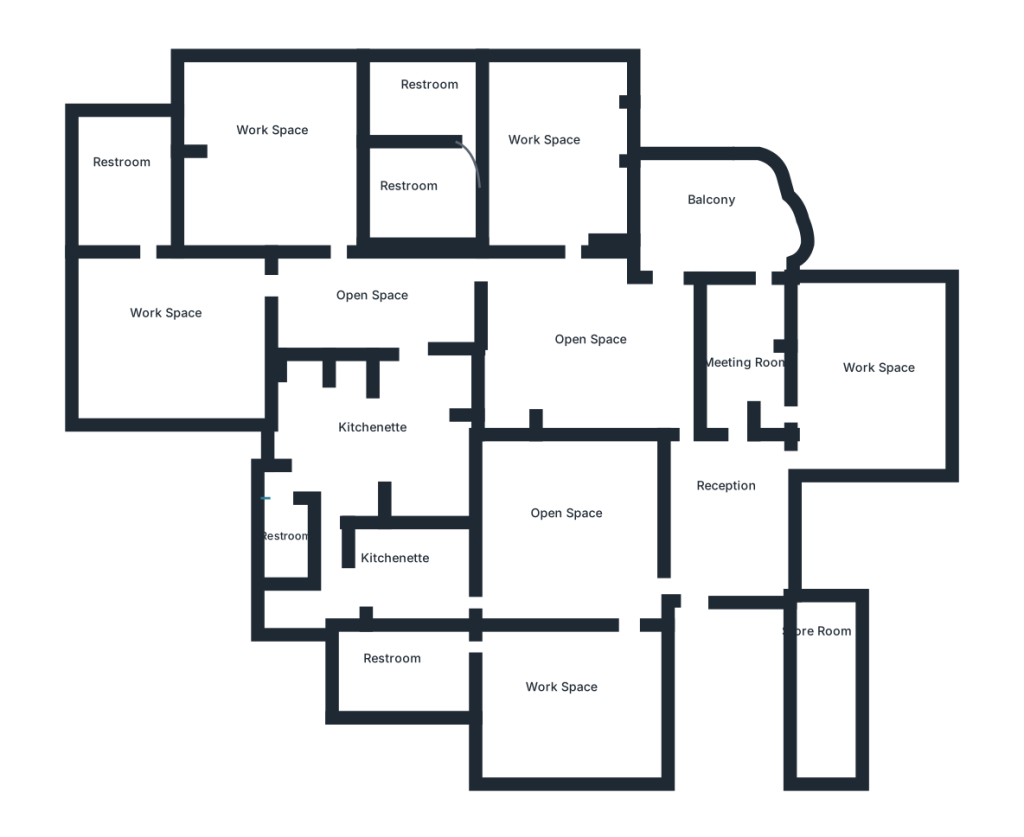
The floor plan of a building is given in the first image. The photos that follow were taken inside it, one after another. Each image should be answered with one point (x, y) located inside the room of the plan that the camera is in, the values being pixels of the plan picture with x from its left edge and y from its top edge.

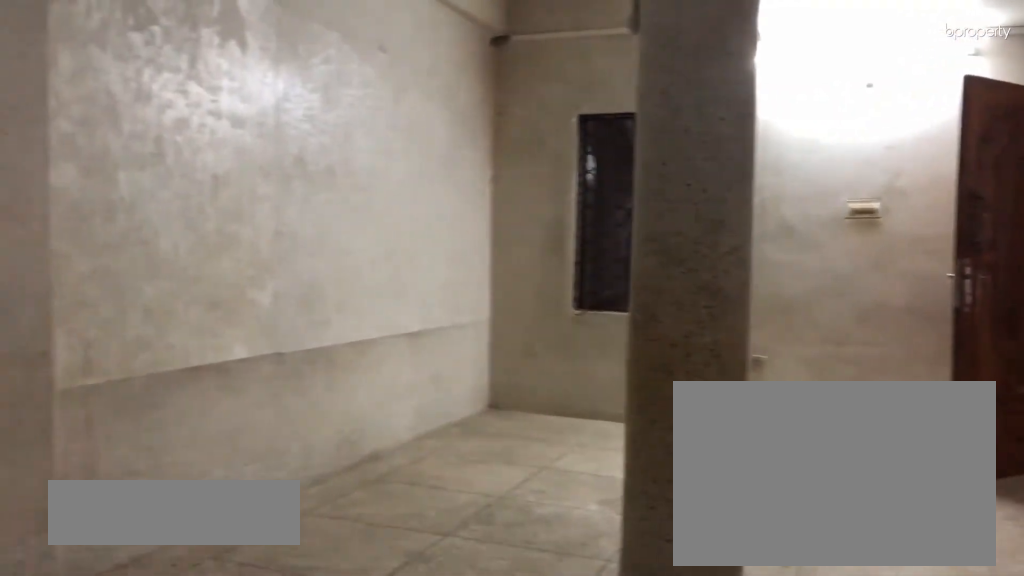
(594, 553)
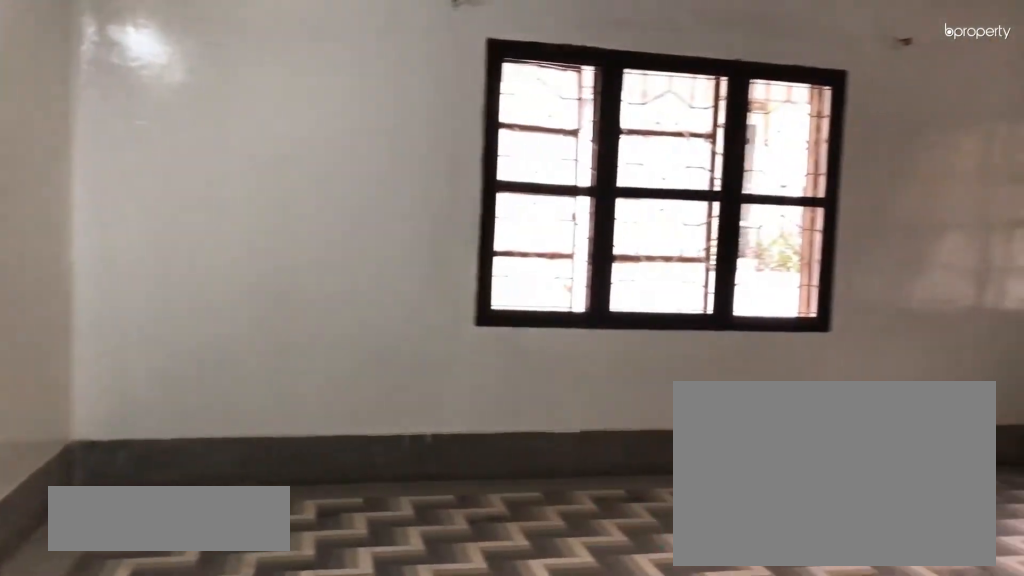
(545, 681)
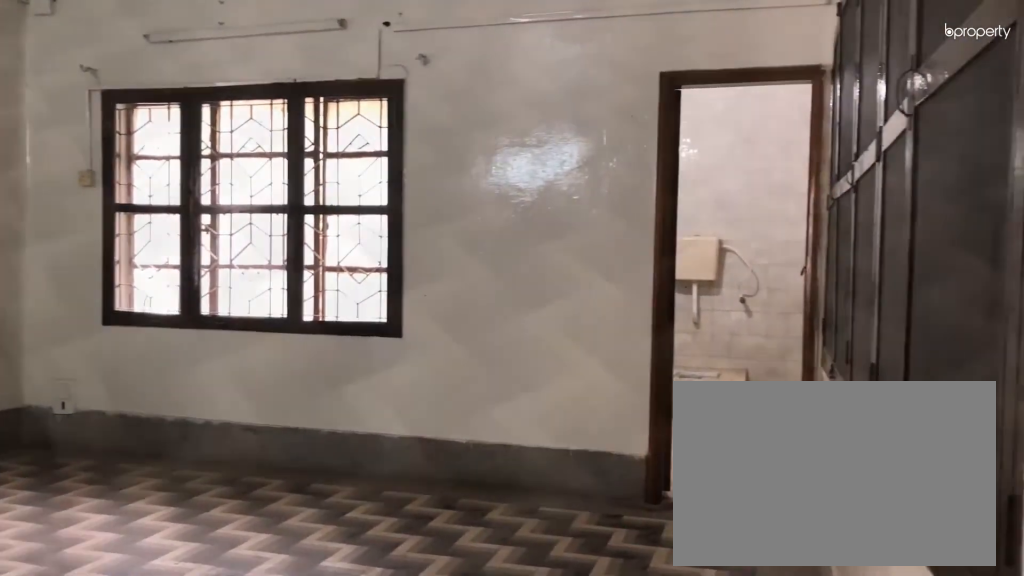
(545, 681)
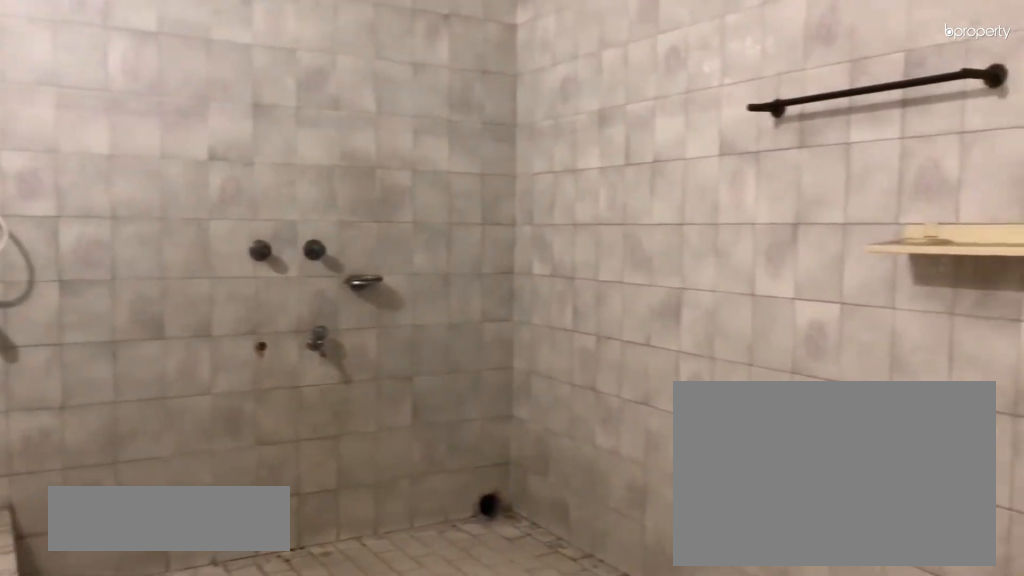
(407, 656)
